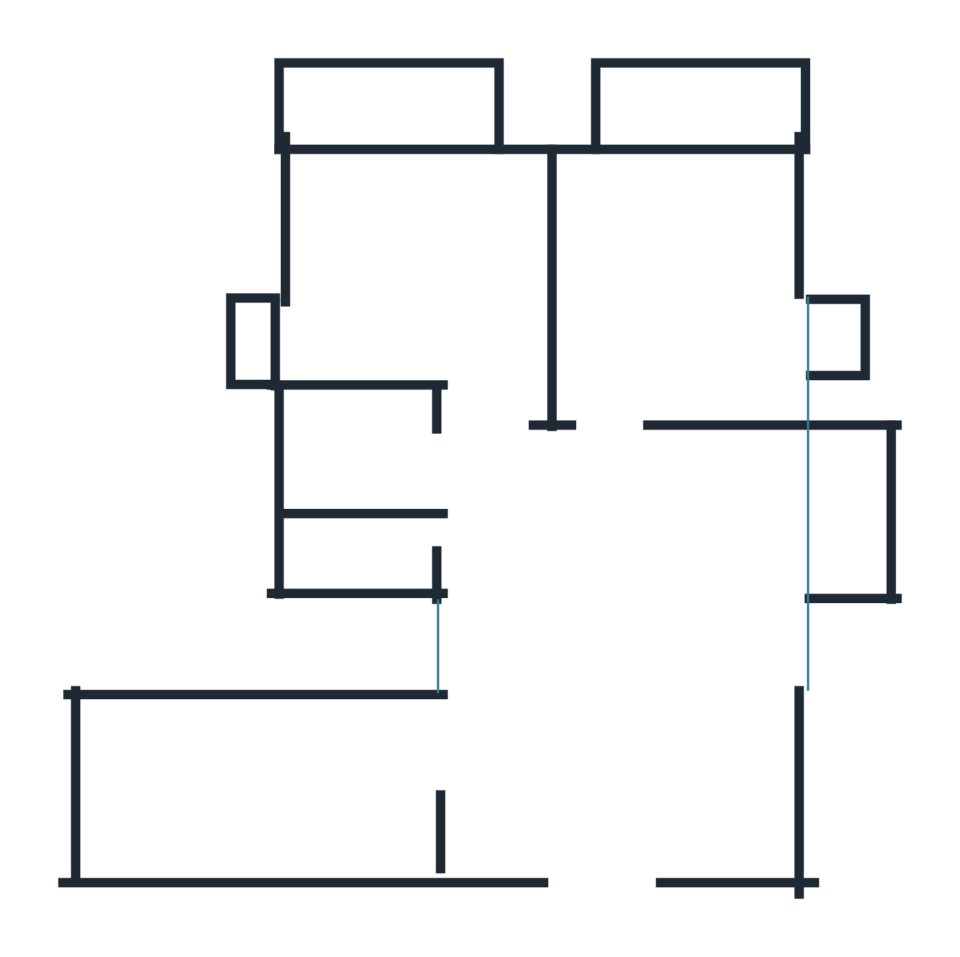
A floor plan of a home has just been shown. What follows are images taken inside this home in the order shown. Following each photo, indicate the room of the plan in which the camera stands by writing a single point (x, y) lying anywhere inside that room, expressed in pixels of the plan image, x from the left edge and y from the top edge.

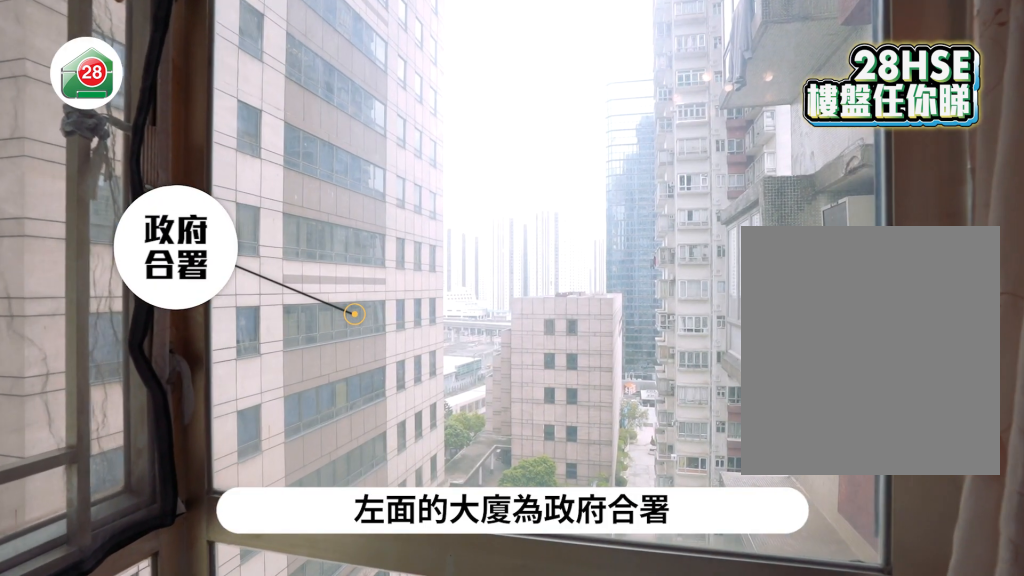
(625, 673)
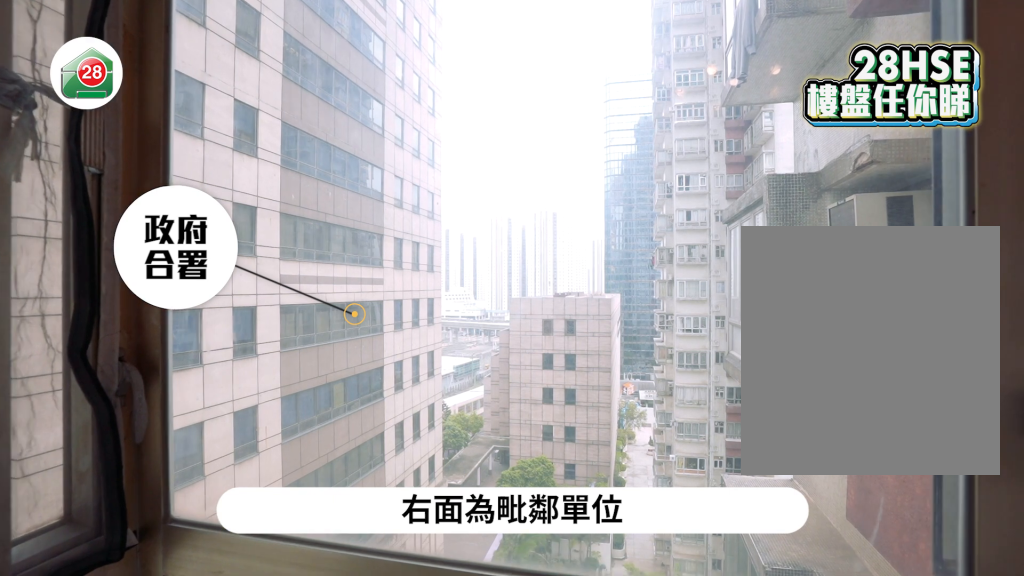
(624, 671)
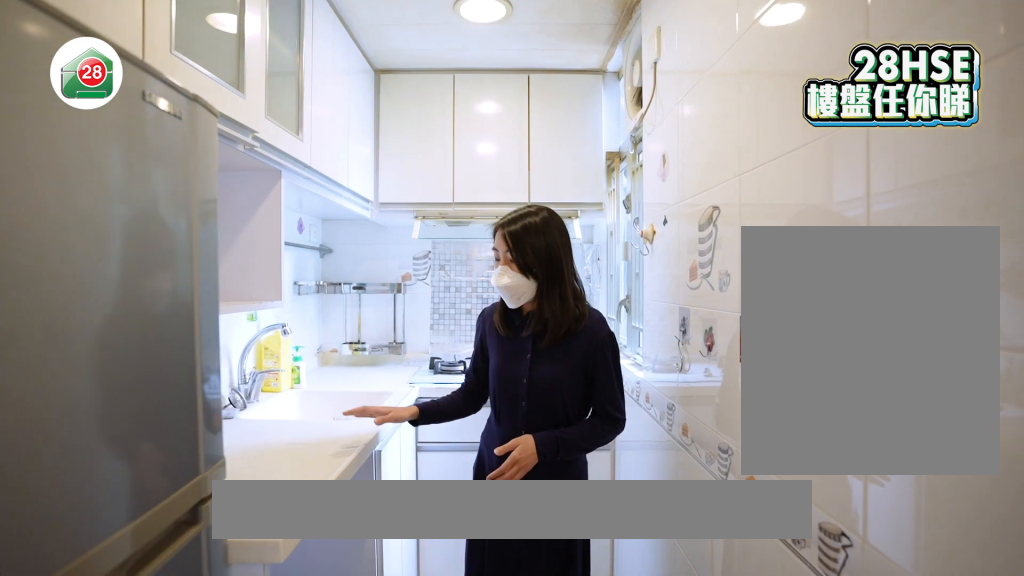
(303, 771)
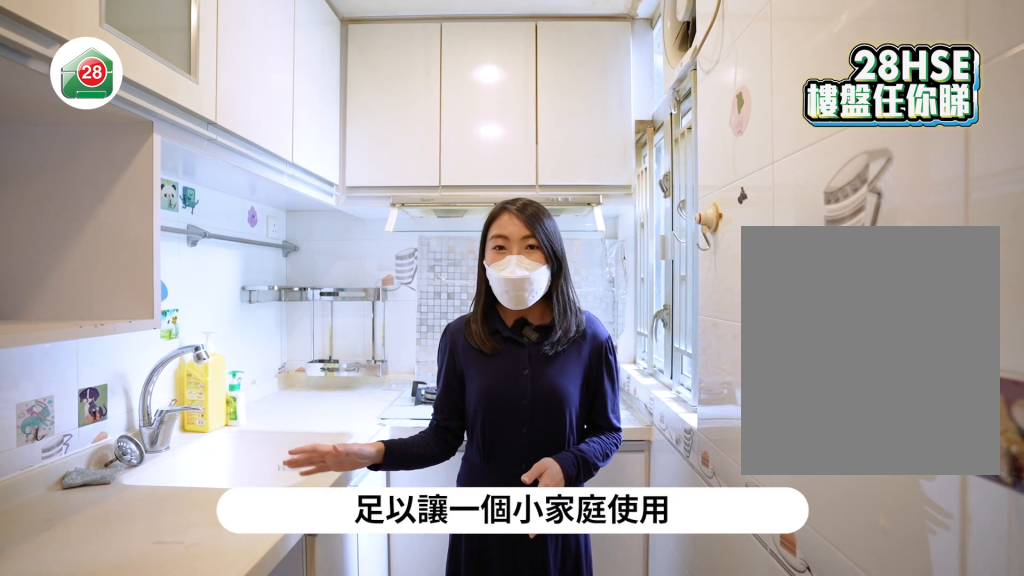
(303, 770)
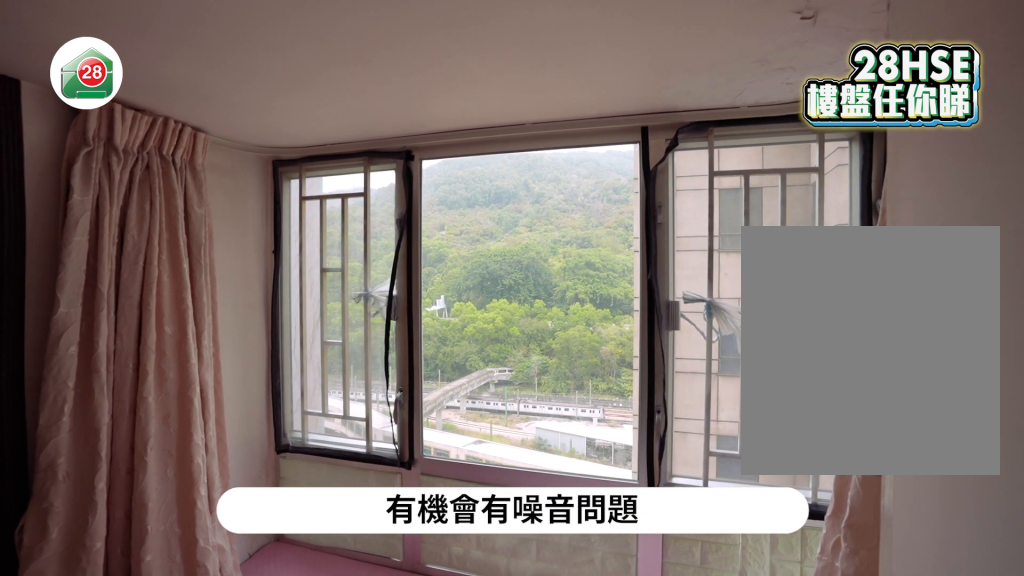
(680, 287)
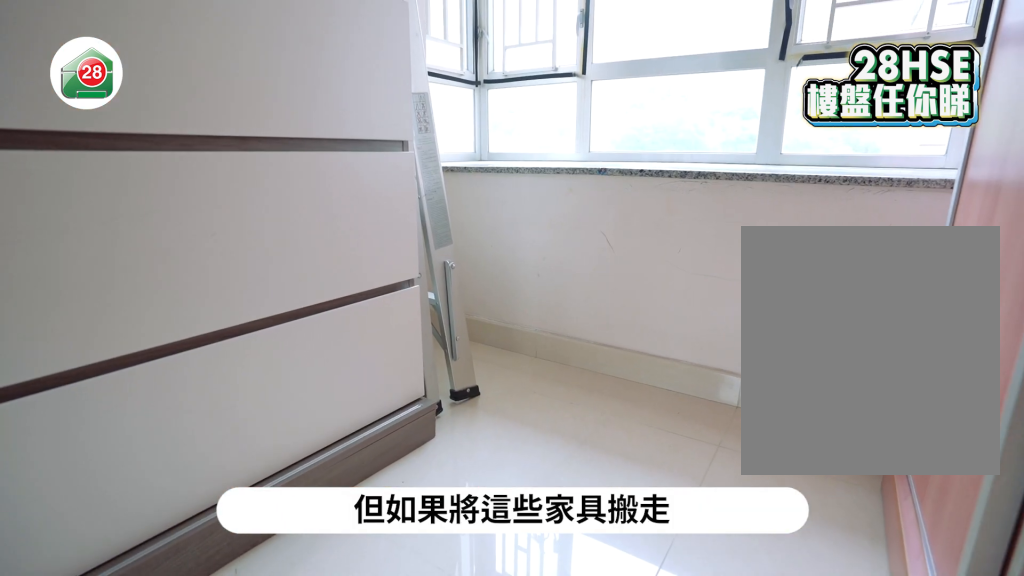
(421, 288)
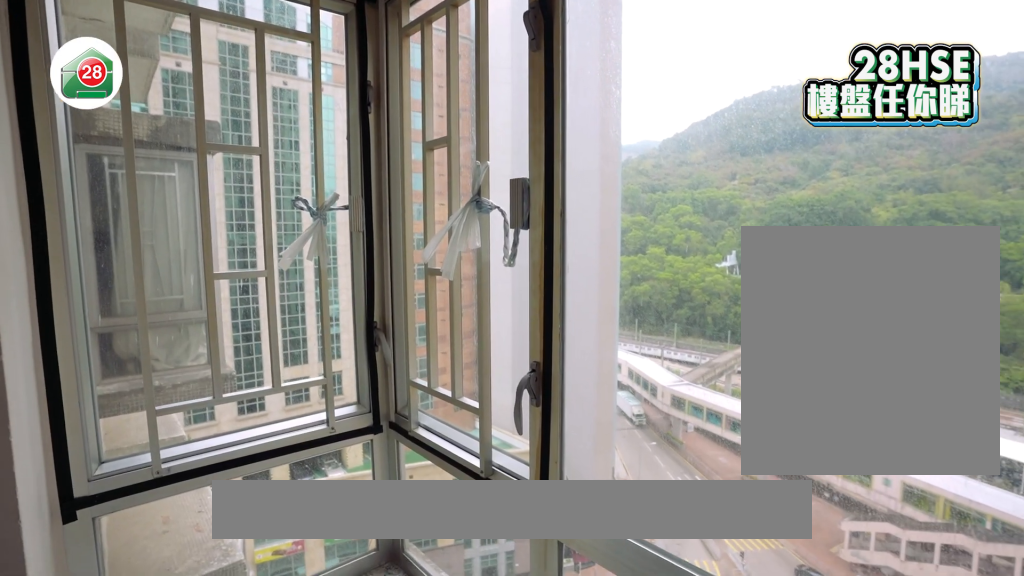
(421, 287)
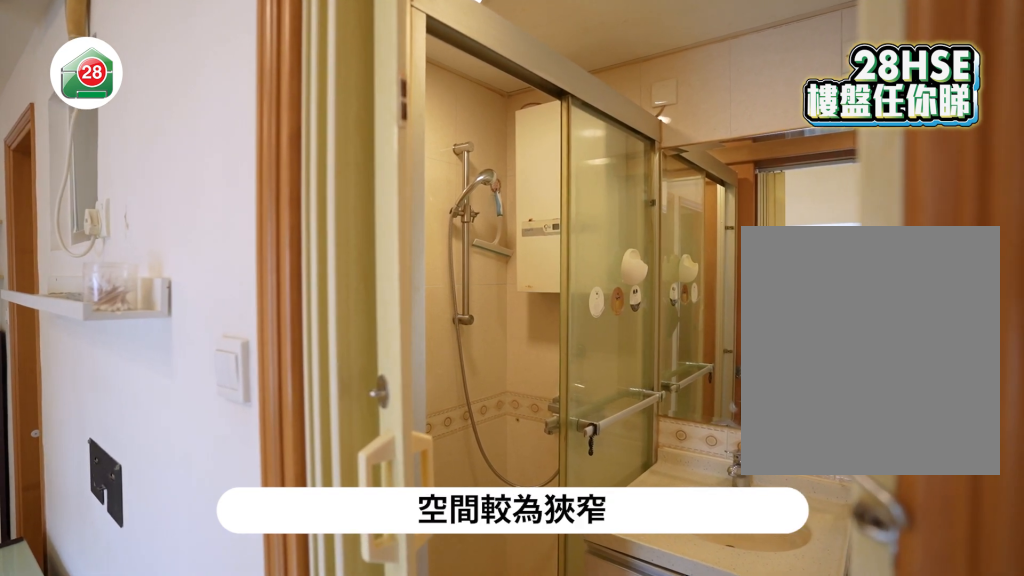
(357, 485)
